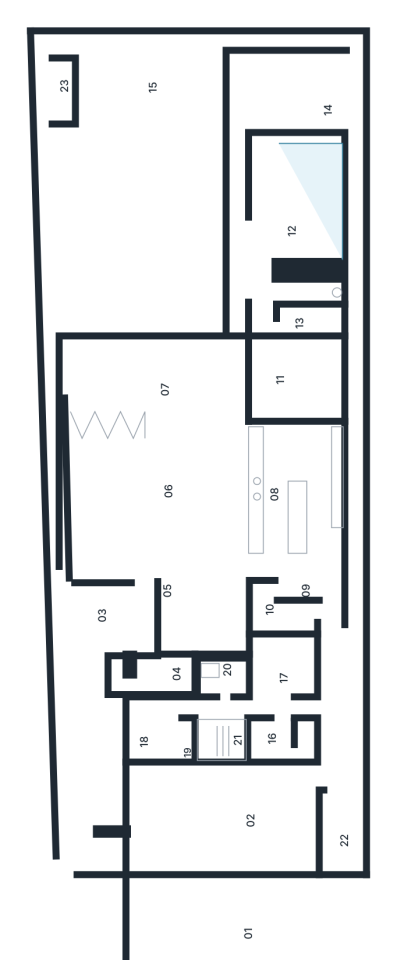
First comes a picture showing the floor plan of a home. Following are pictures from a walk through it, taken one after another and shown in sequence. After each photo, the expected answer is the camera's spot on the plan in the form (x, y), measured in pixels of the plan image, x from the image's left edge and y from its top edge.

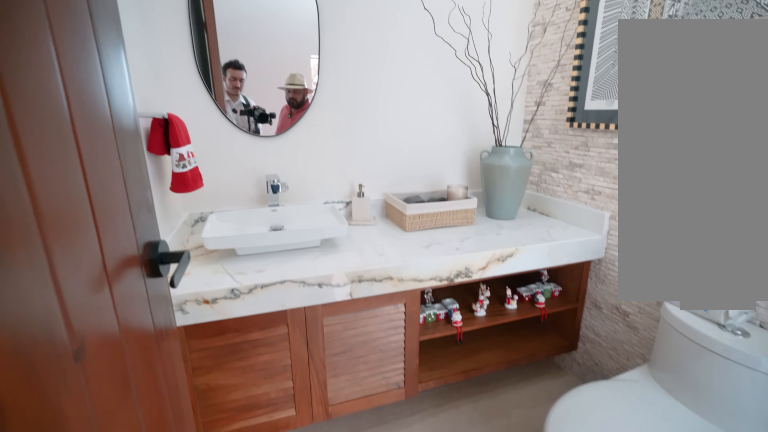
(146, 666)
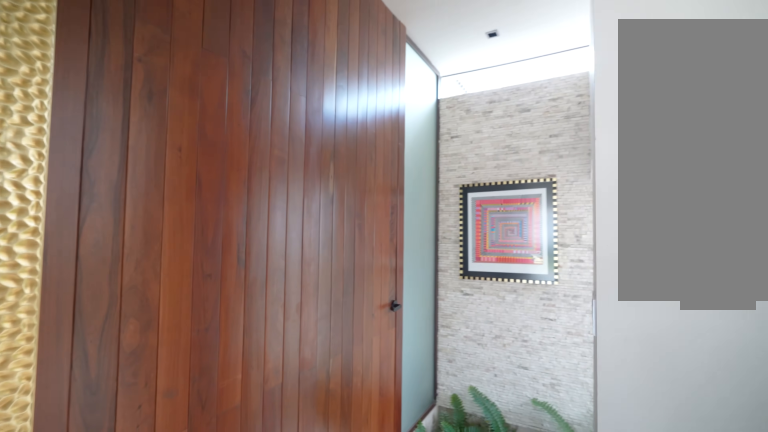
(125, 616)
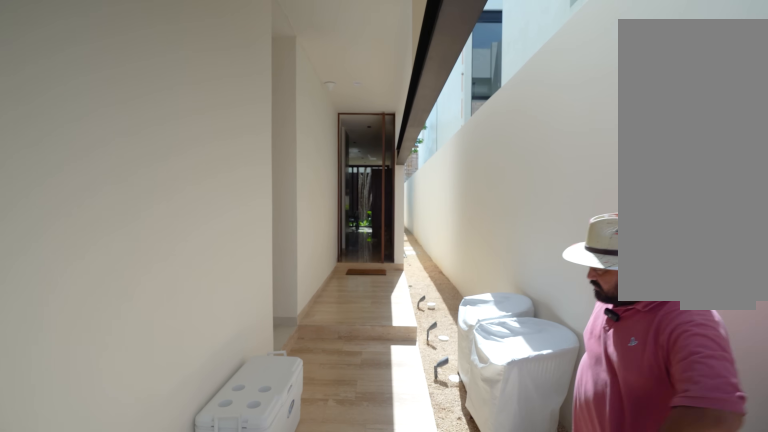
(352, 752)
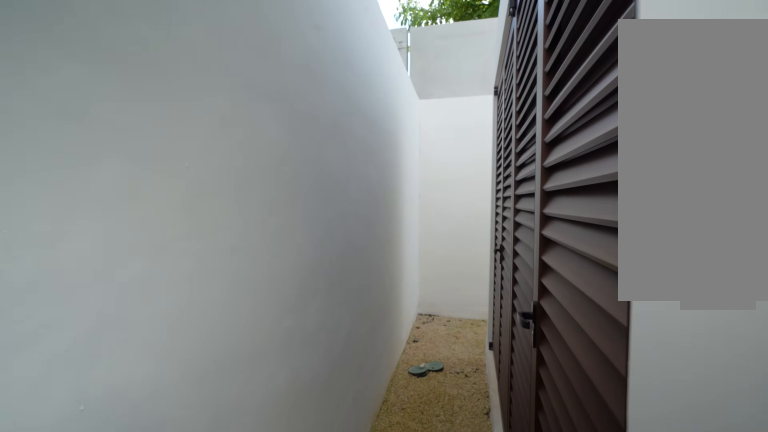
(54, 142)
